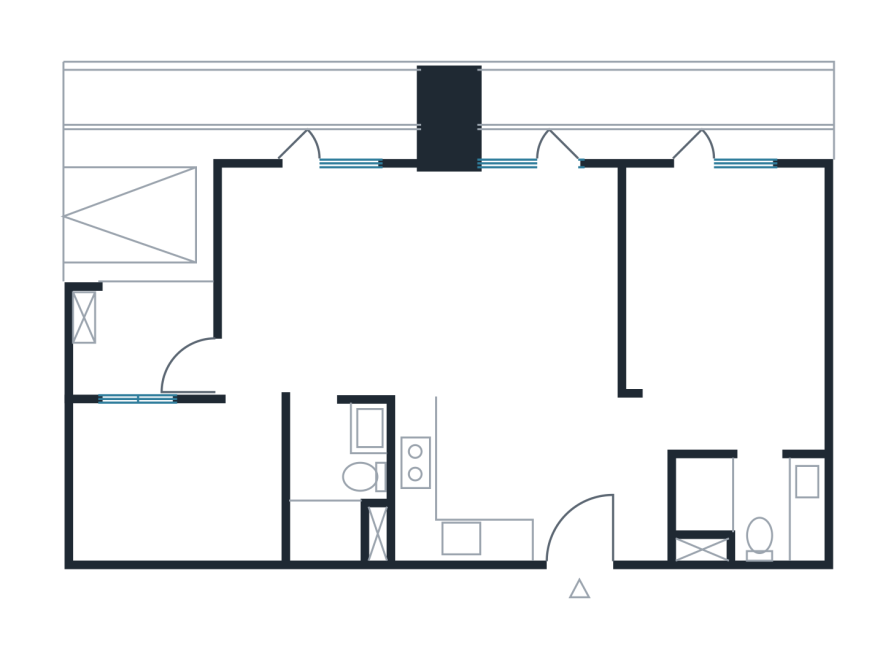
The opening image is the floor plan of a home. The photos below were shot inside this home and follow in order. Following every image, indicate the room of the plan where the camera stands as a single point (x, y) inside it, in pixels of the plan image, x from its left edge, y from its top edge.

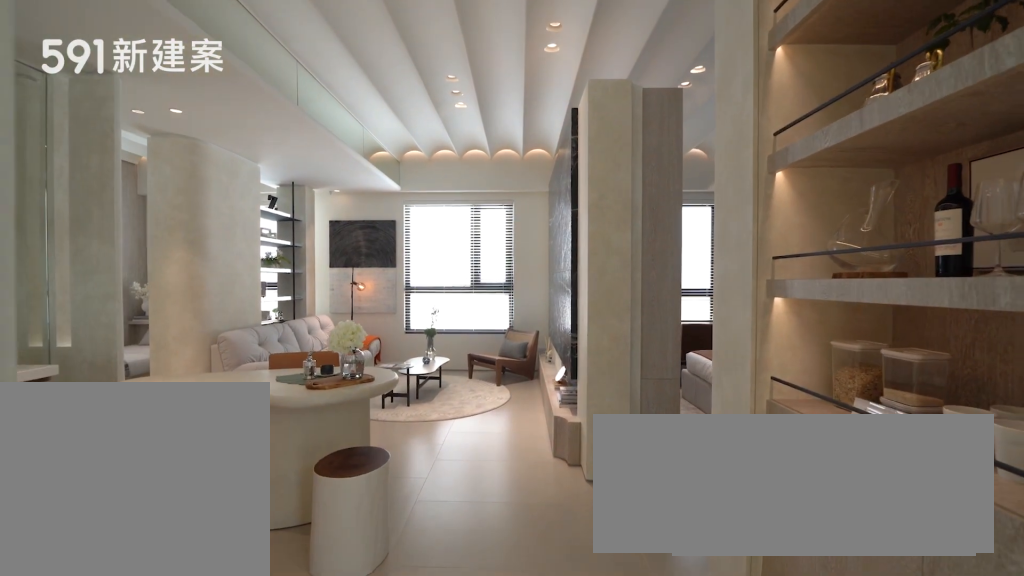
(576, 512)
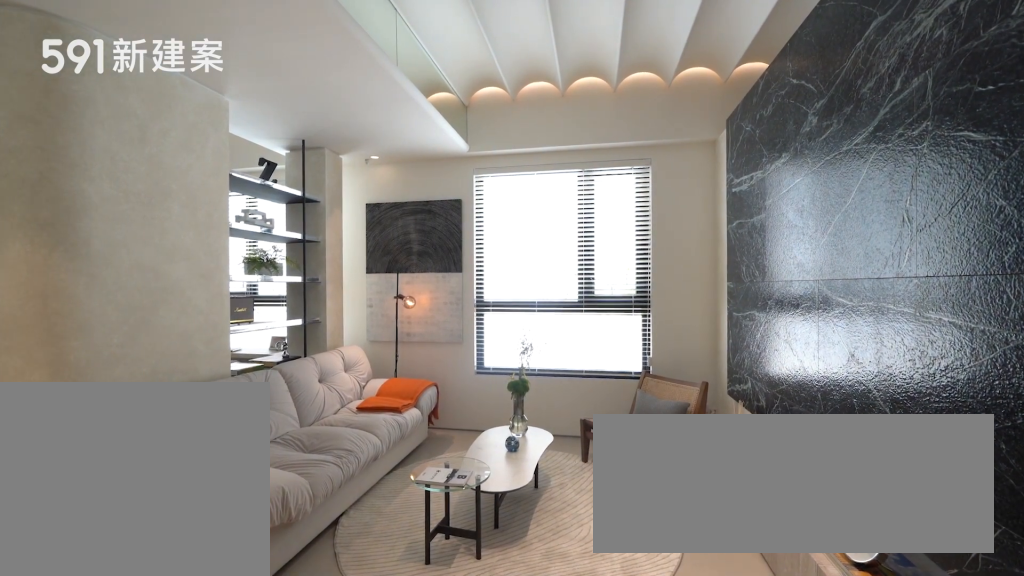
(510, 272)
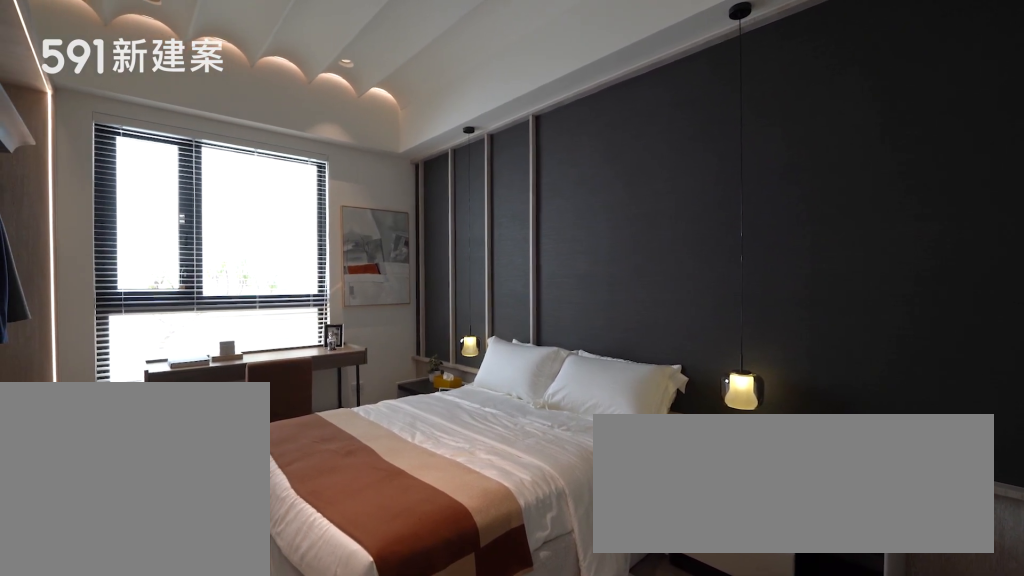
(728, 305)
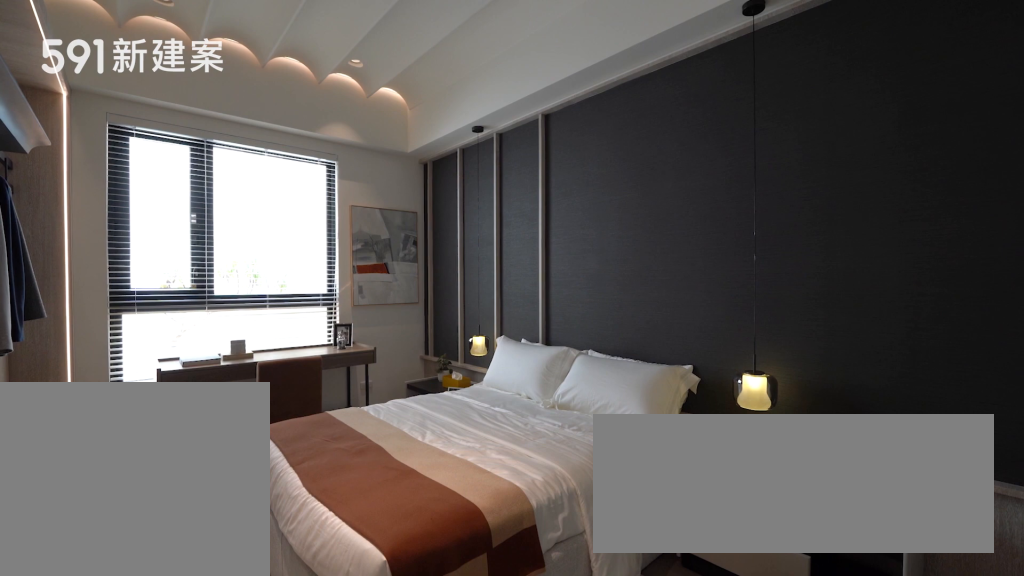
(728, 305)
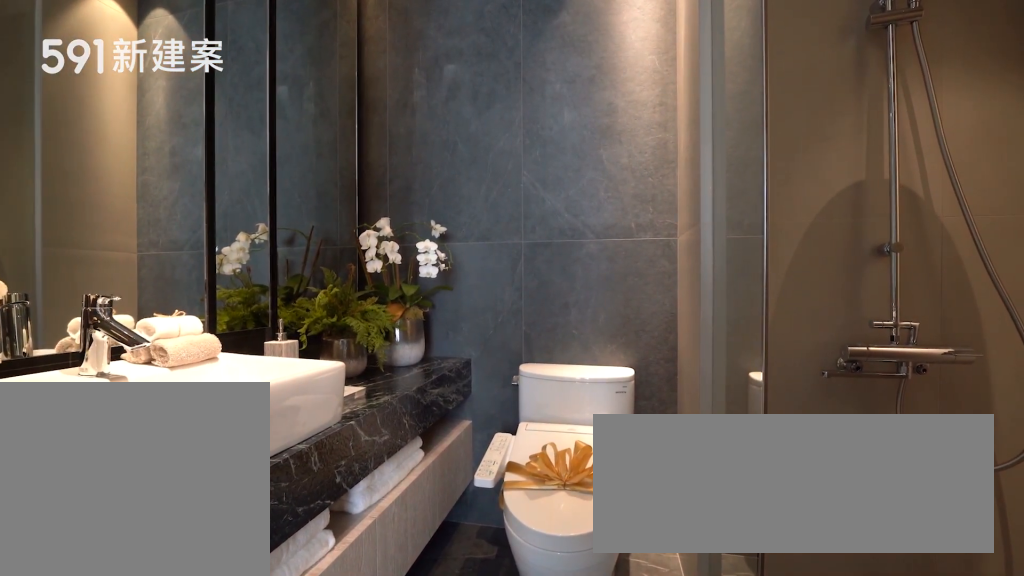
(752, 504)
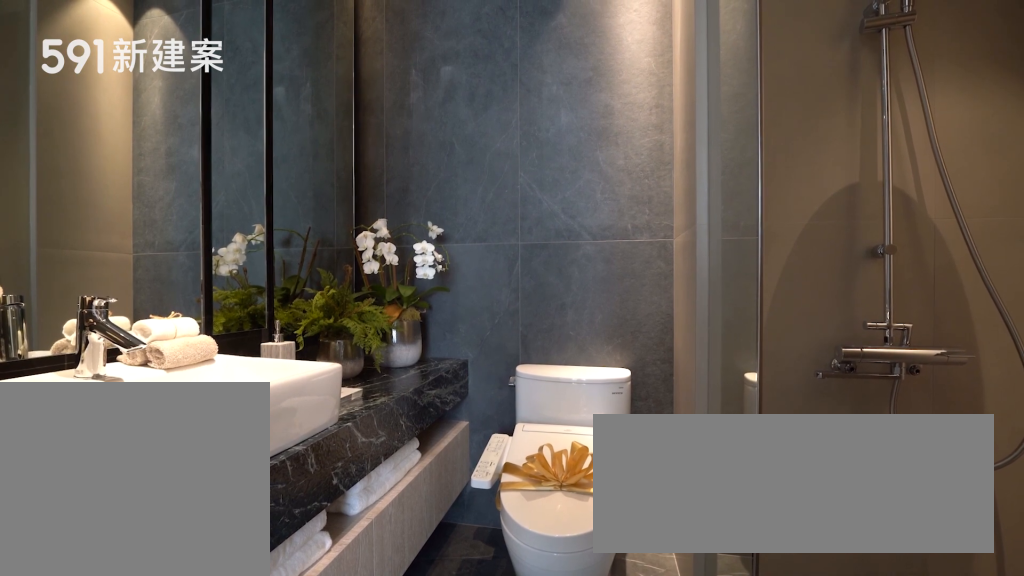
(752, 504)
